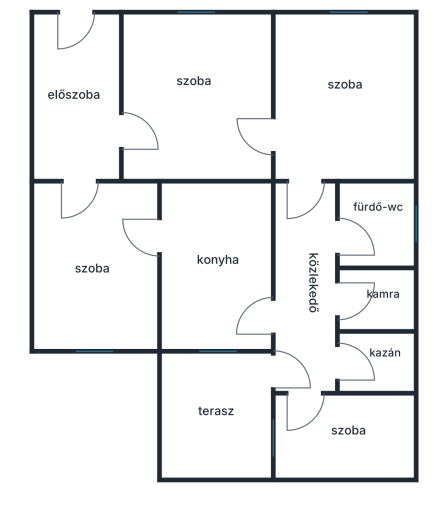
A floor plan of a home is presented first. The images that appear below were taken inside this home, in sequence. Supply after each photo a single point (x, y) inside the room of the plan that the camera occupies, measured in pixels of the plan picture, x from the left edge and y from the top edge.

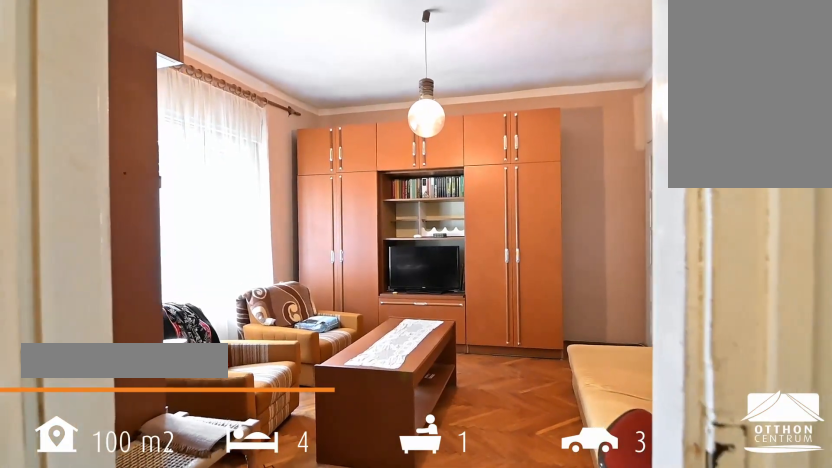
(94, 273)
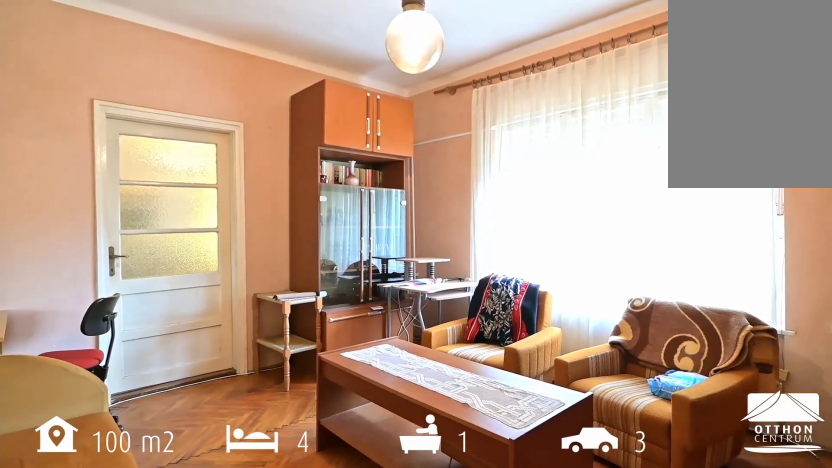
(94, 273)
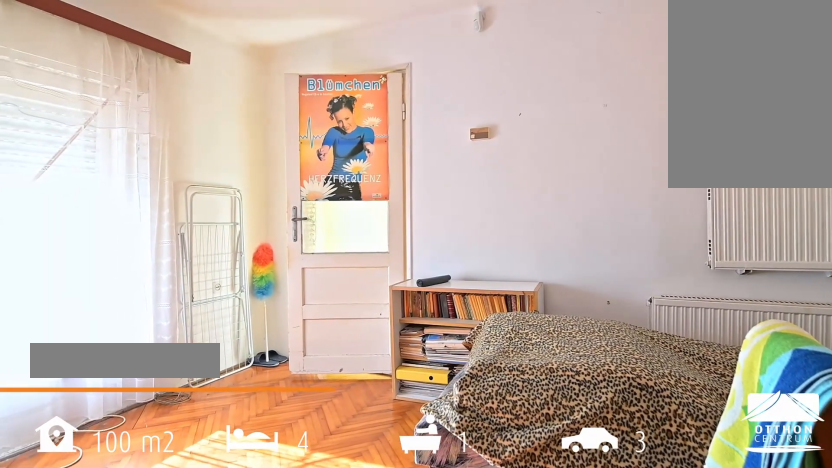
(358, 442)
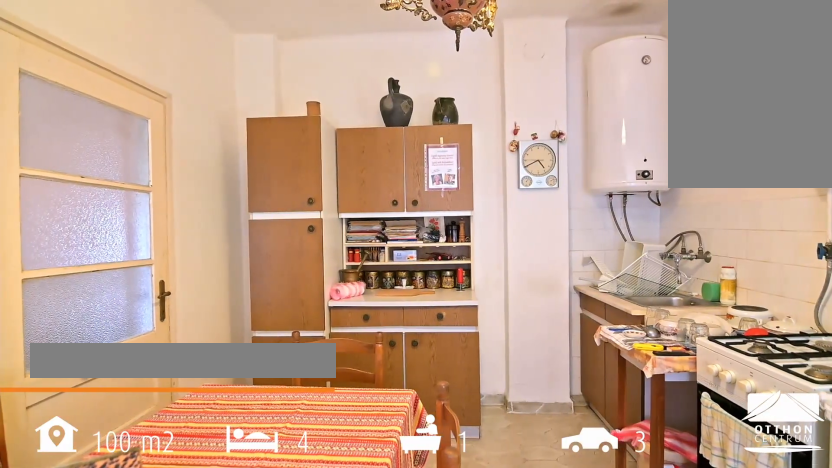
(214, 278)
